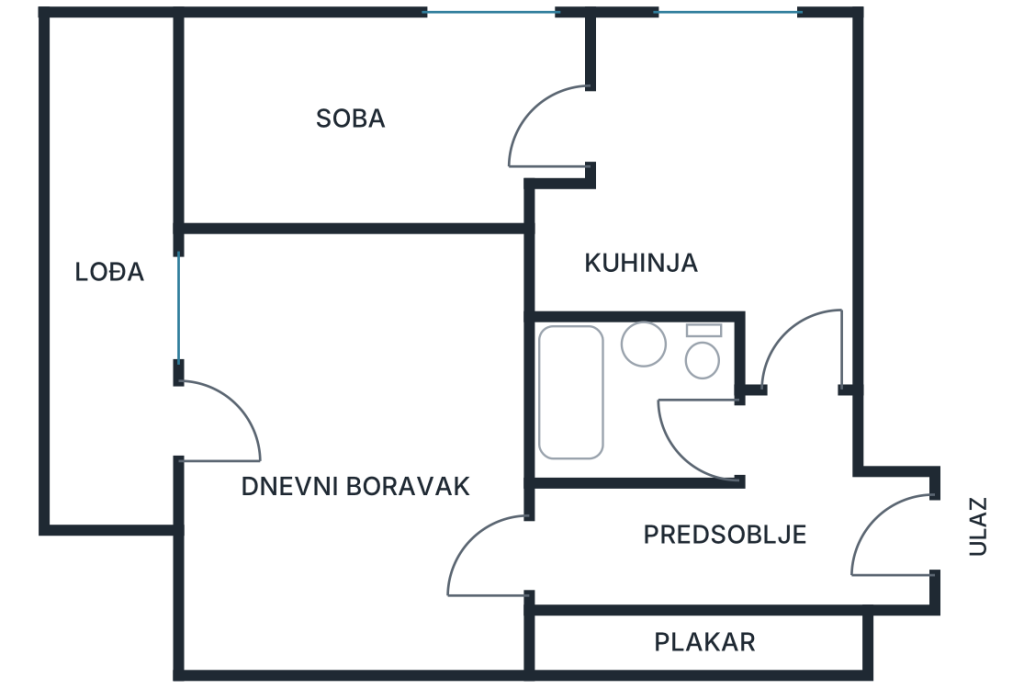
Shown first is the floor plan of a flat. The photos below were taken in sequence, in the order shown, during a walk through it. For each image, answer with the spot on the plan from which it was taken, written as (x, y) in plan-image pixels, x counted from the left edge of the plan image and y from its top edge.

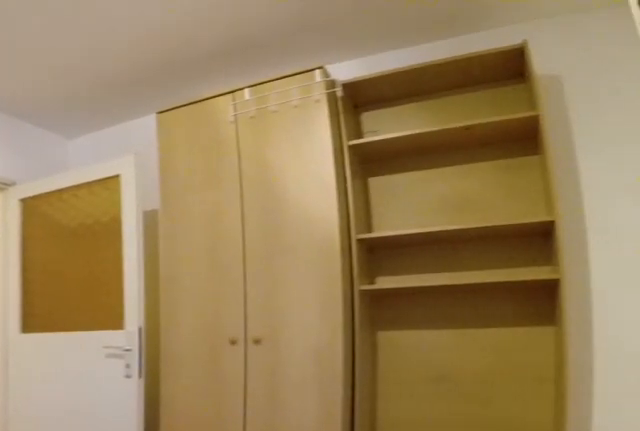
(249, 402)
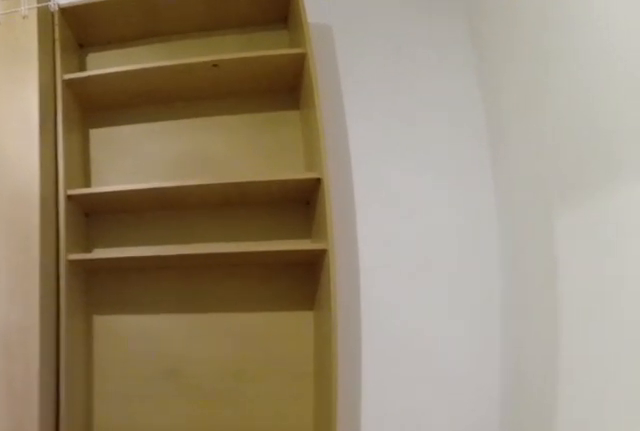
(252, 479)
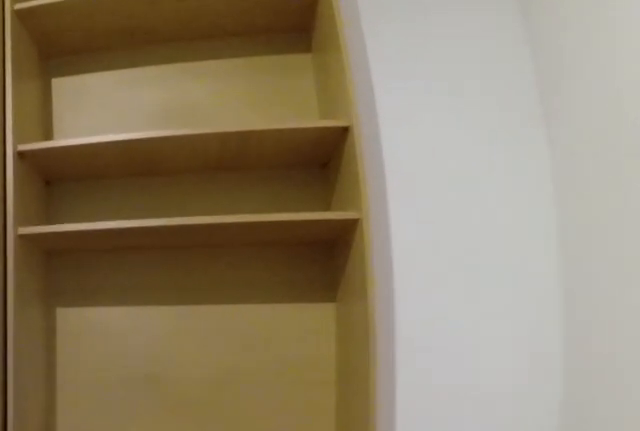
(250, 491)
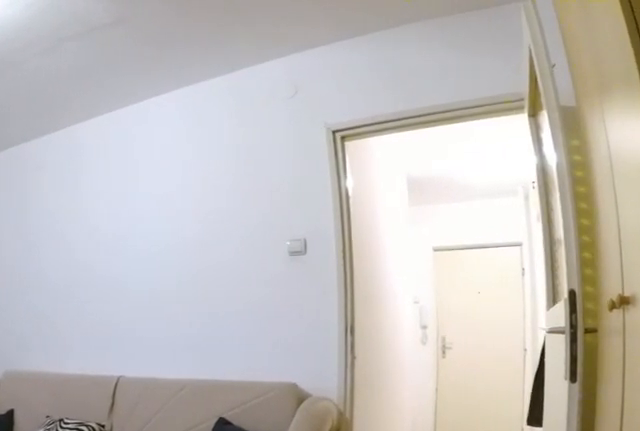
(265, 609)
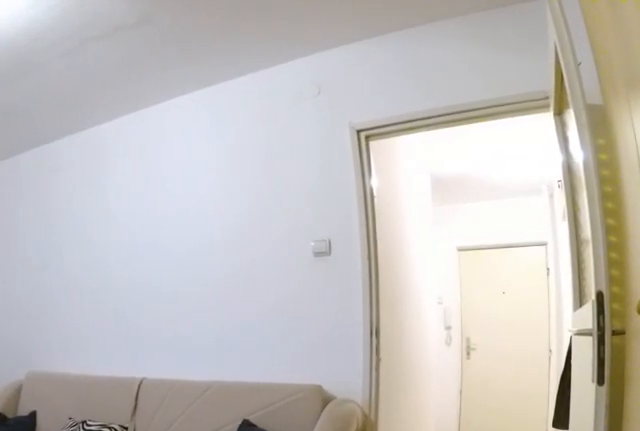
(286, 607)
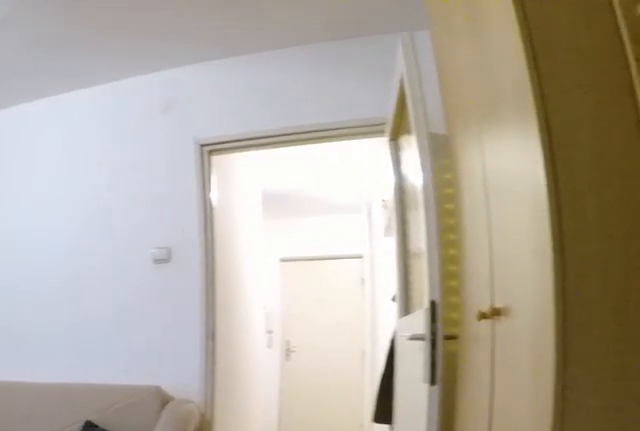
(316, 602)
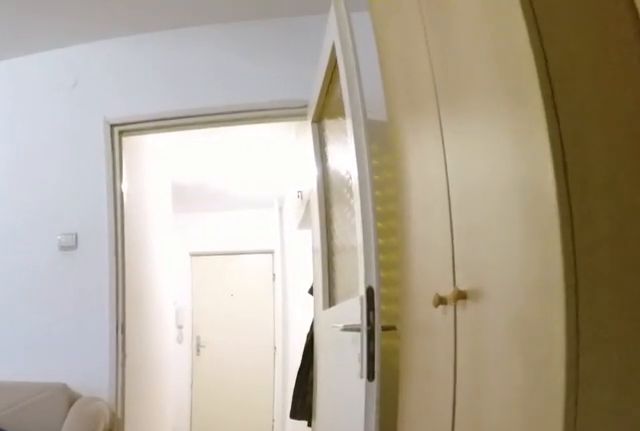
(358, 594)
